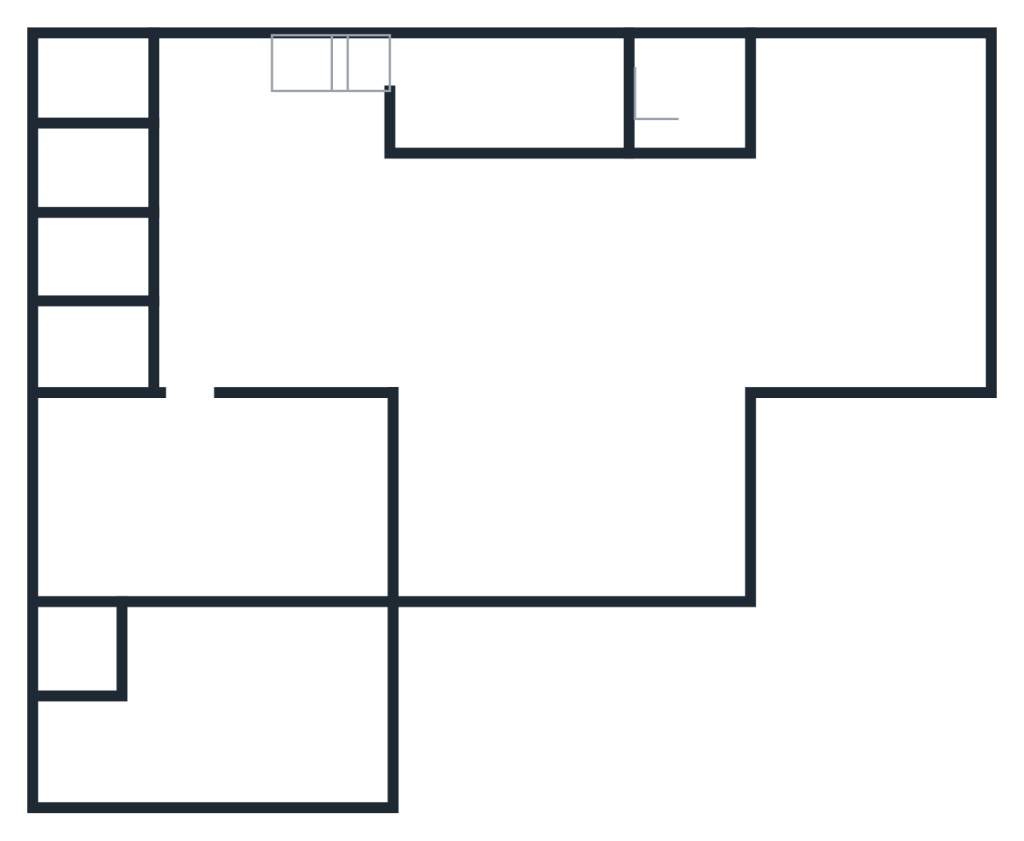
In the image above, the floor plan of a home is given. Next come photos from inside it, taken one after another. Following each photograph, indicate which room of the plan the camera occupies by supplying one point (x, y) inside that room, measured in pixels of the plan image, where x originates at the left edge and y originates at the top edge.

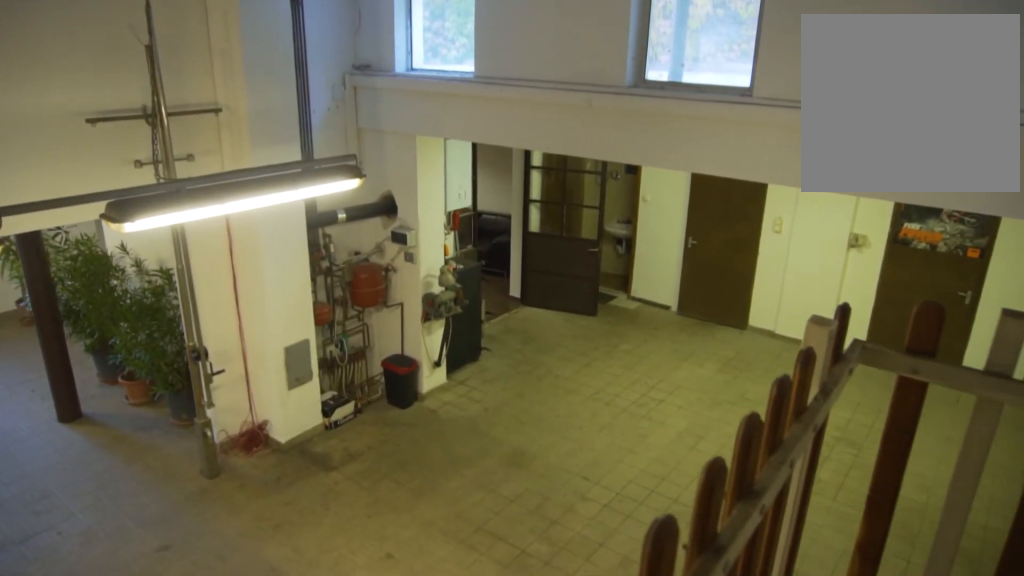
(520, 90)
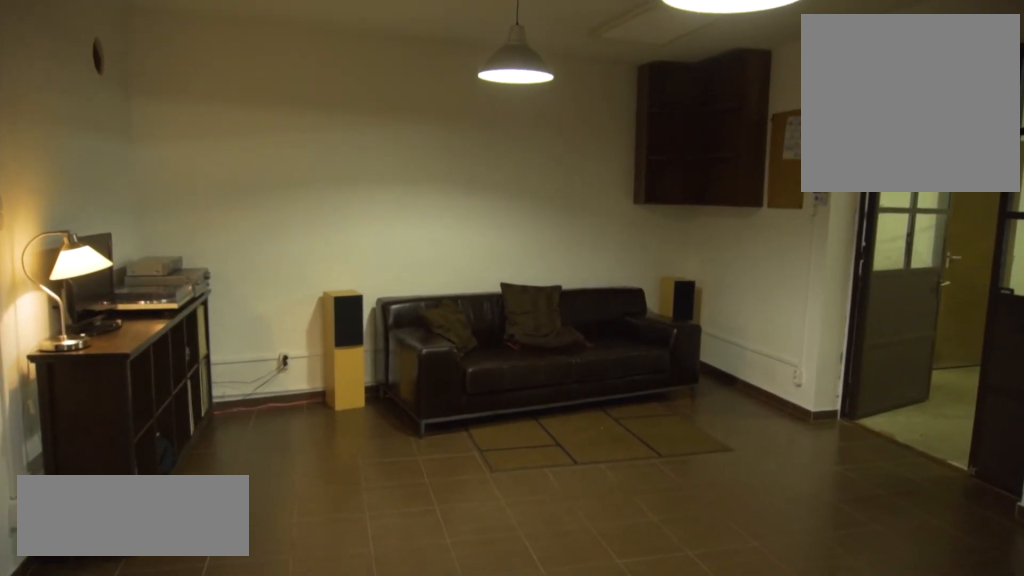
(222, 479)
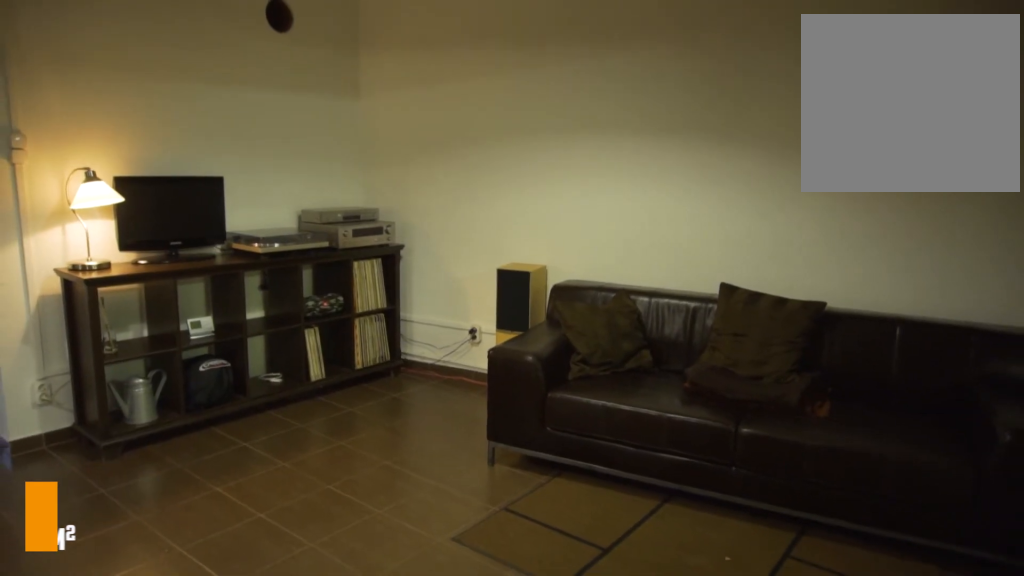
(222, 479)
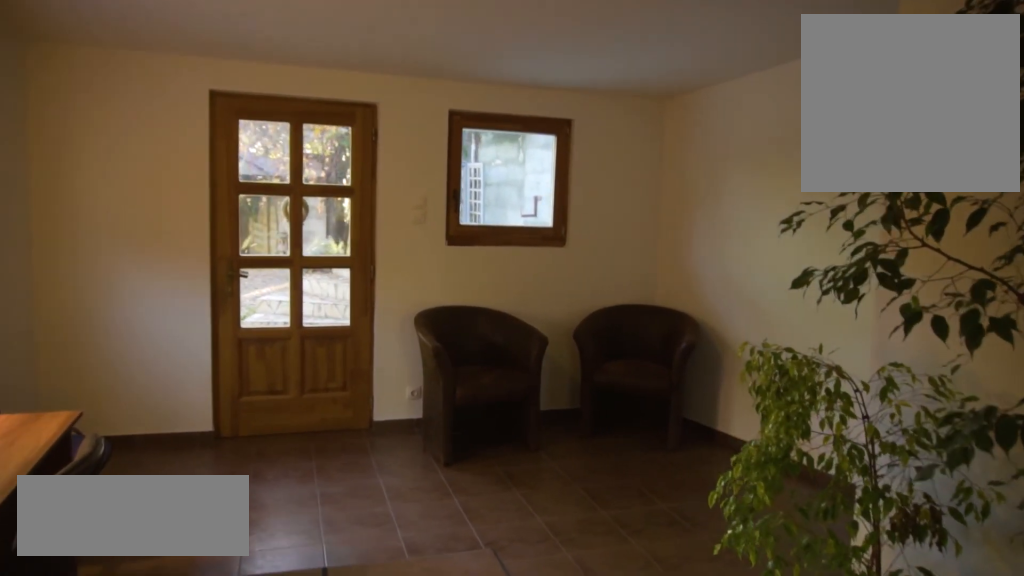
(214, 706)
